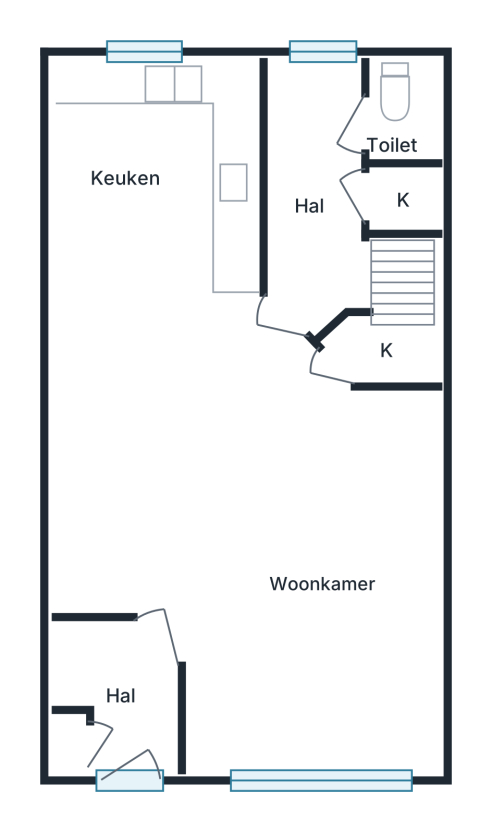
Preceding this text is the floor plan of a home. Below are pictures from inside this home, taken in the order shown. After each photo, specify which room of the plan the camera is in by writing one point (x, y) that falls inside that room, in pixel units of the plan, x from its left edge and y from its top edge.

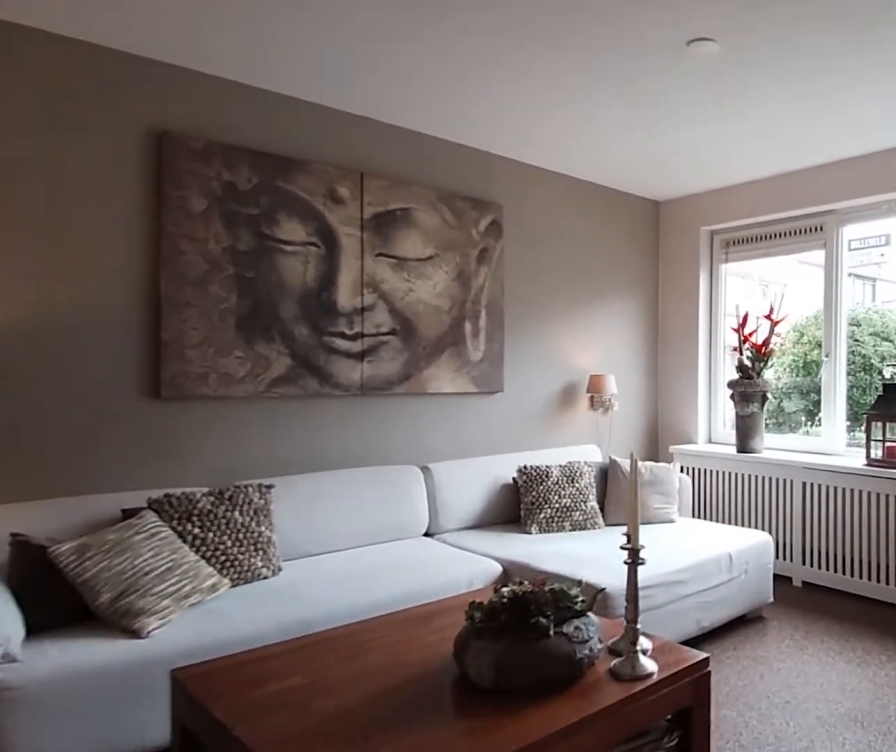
(254, 527)
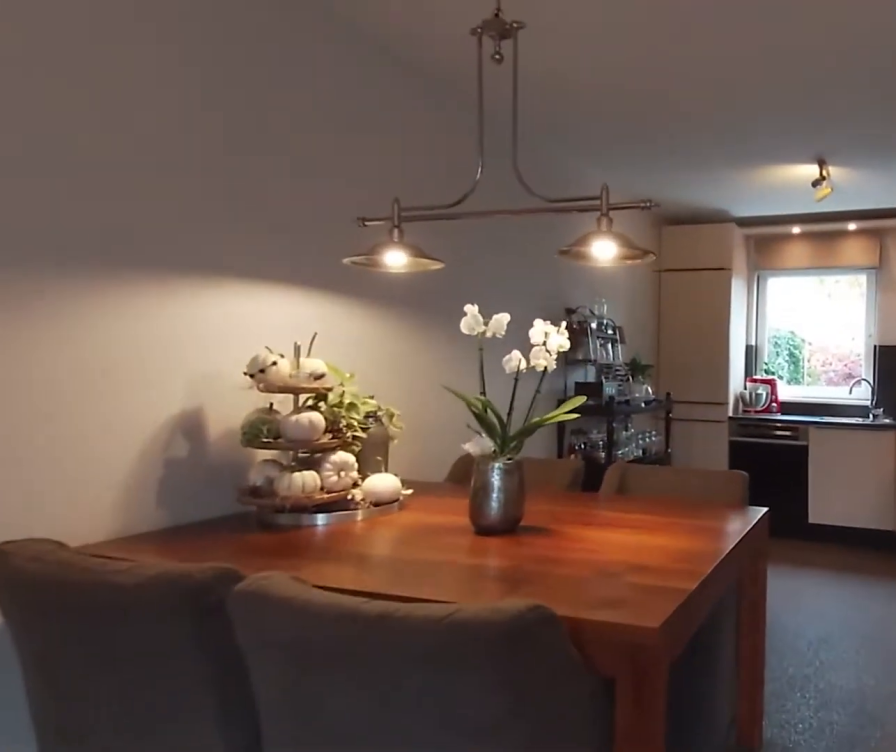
(254, 527)
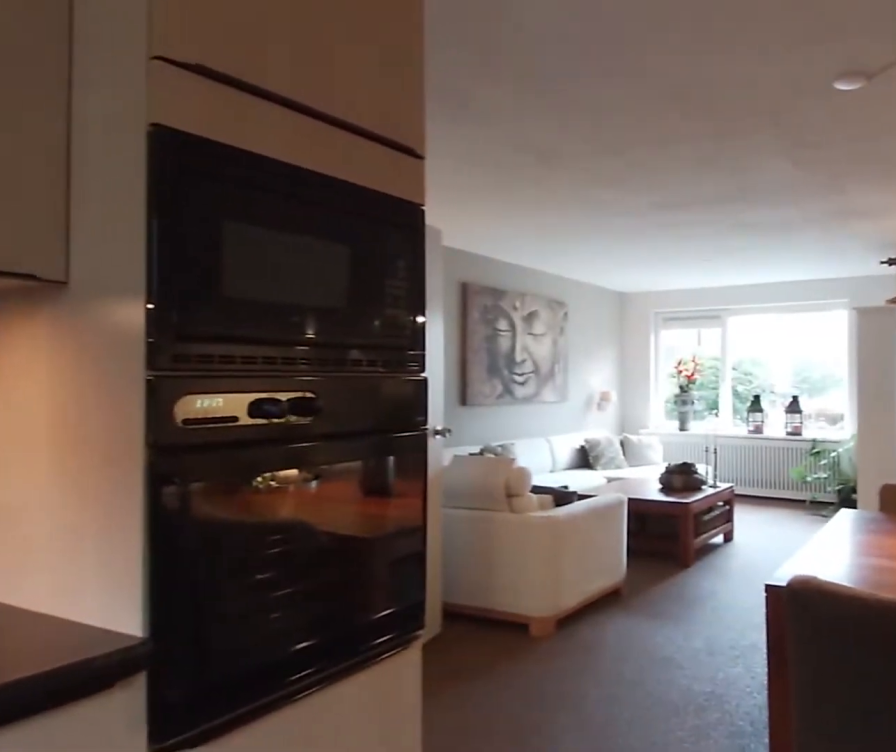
(155, 176)
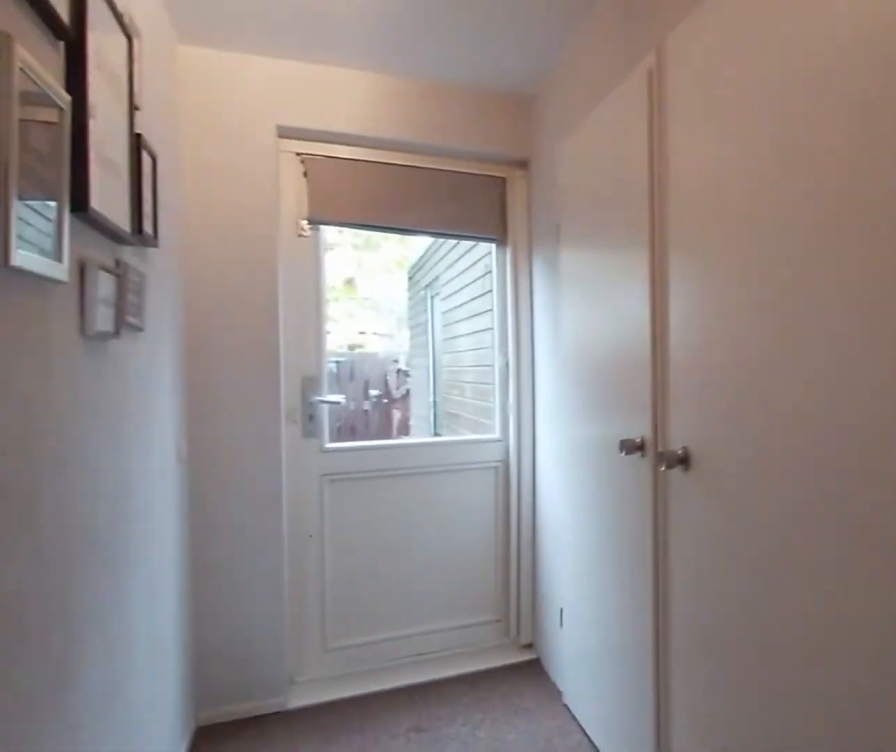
(317, 191)
